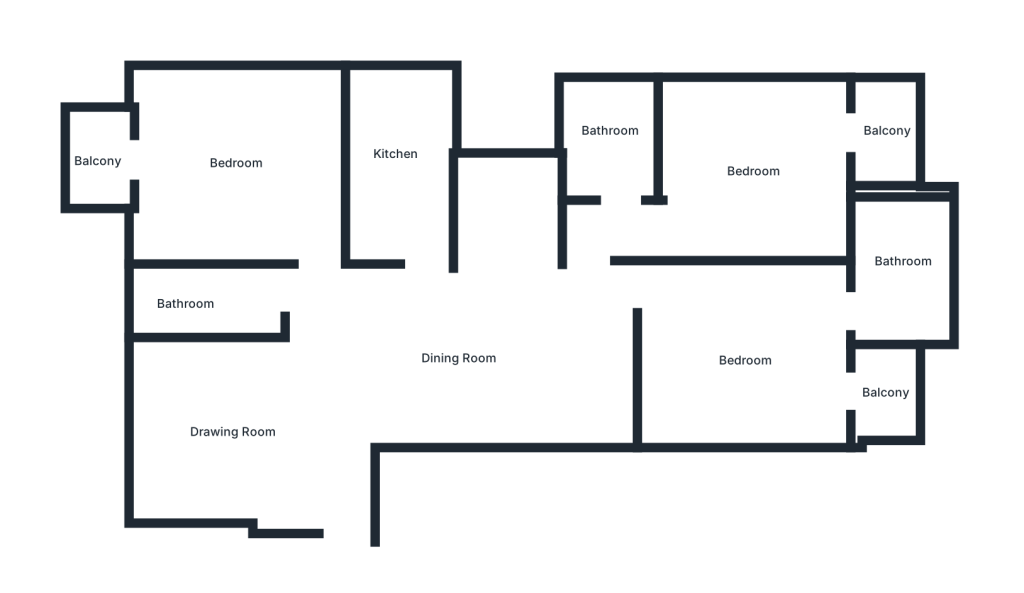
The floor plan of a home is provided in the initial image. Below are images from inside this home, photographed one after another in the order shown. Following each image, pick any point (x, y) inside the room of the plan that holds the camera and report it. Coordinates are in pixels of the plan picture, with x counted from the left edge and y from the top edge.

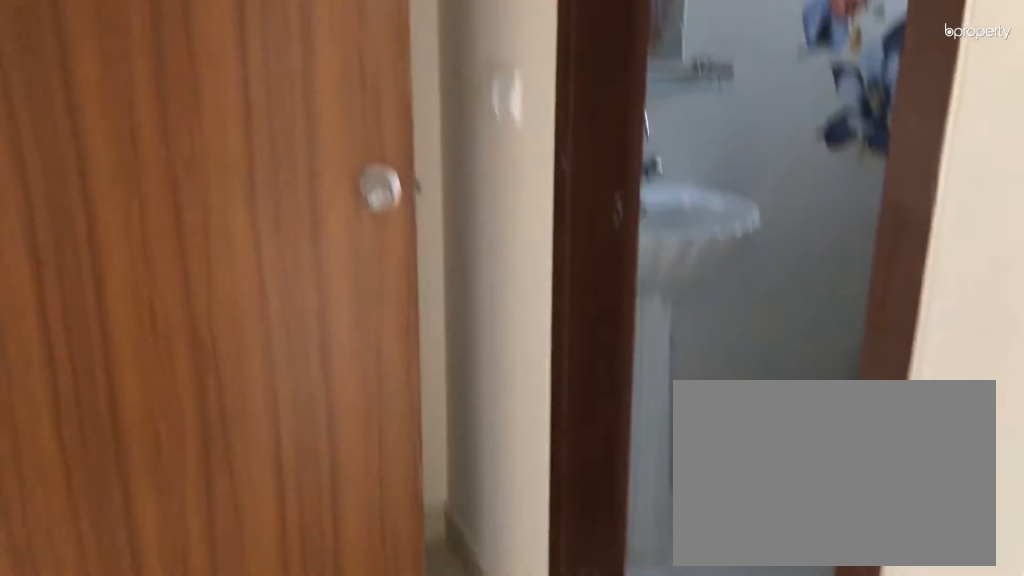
(752, 169)
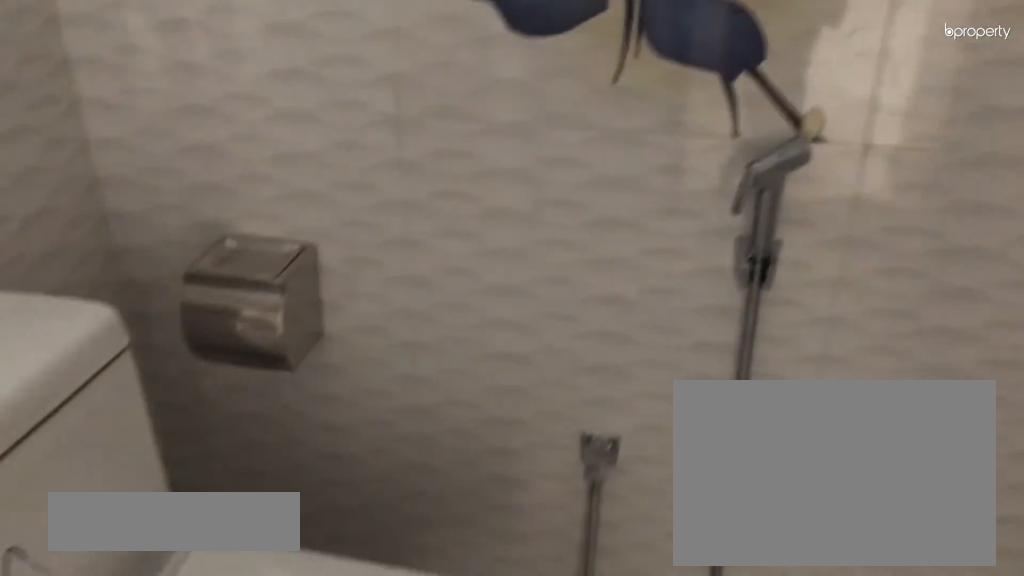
(609, 139)
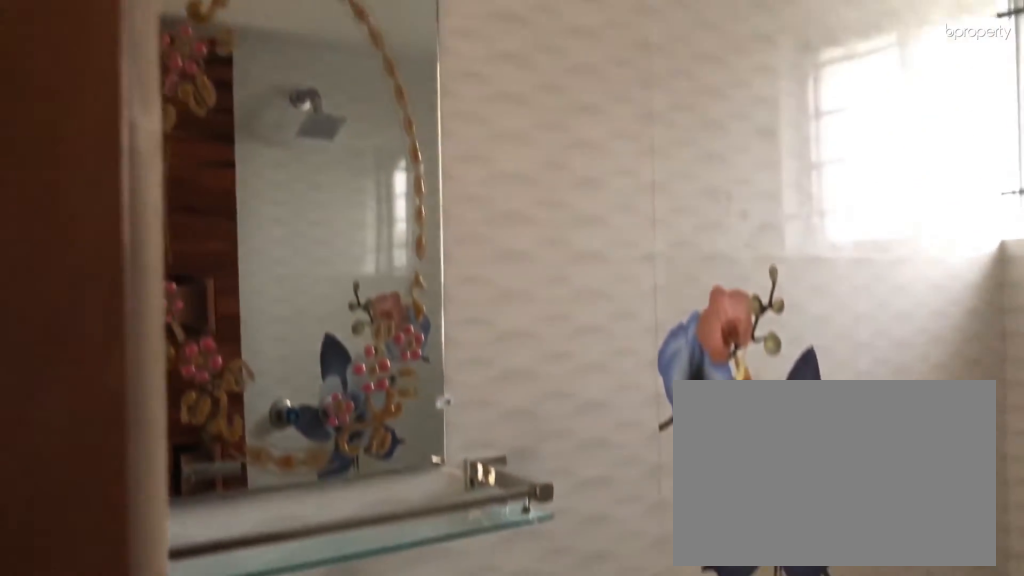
(609, 139)
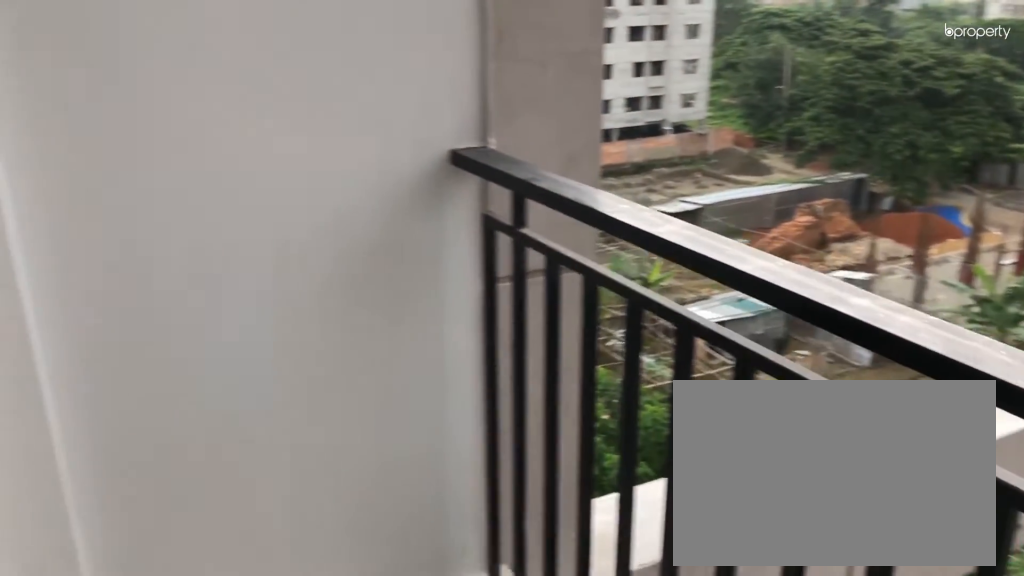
(882, 133)
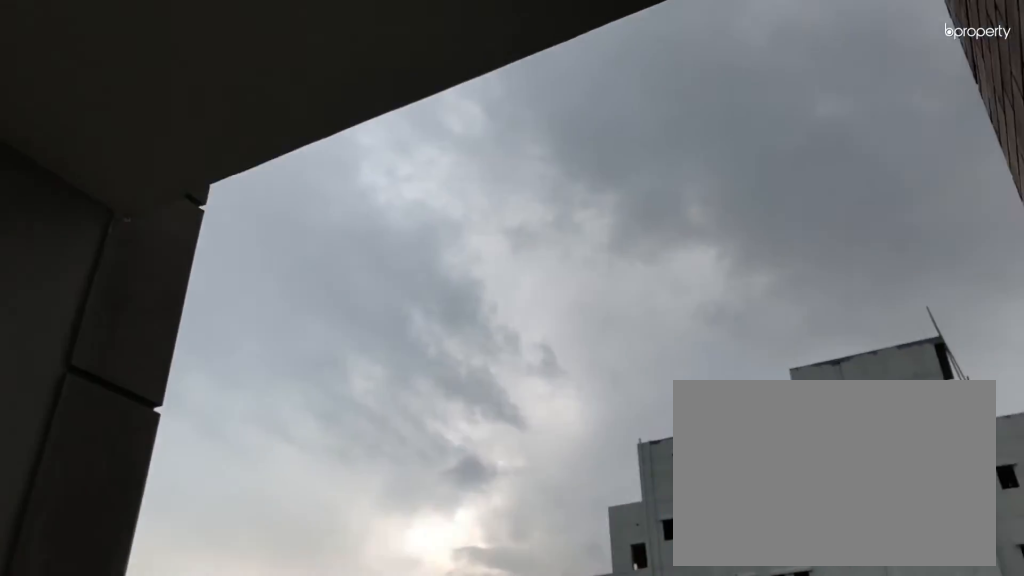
(882, 133)
